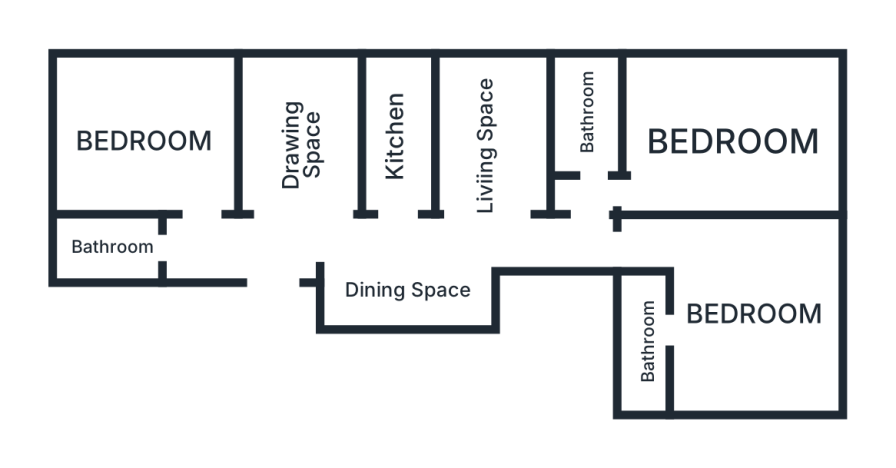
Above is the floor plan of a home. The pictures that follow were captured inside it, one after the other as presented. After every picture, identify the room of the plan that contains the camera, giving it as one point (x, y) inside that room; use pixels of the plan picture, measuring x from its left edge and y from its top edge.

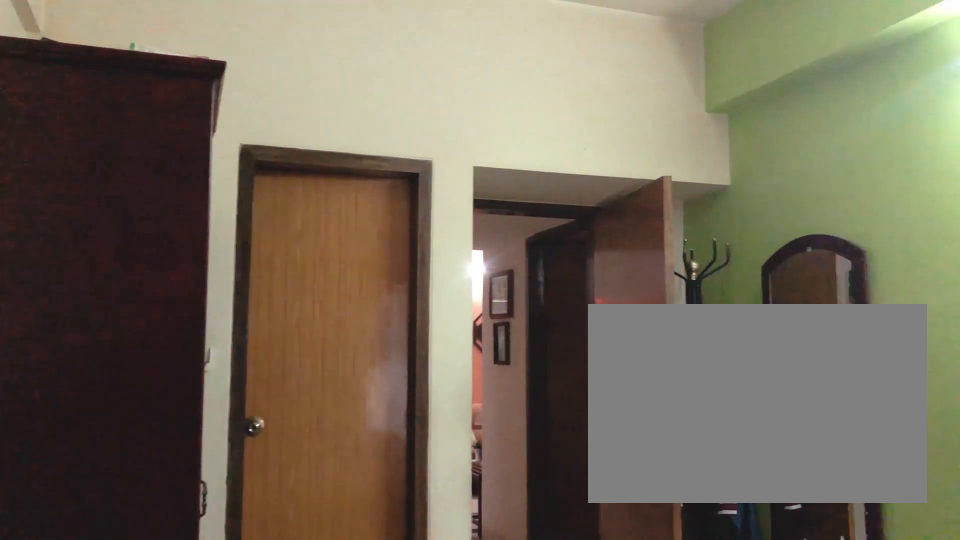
(750, 273)
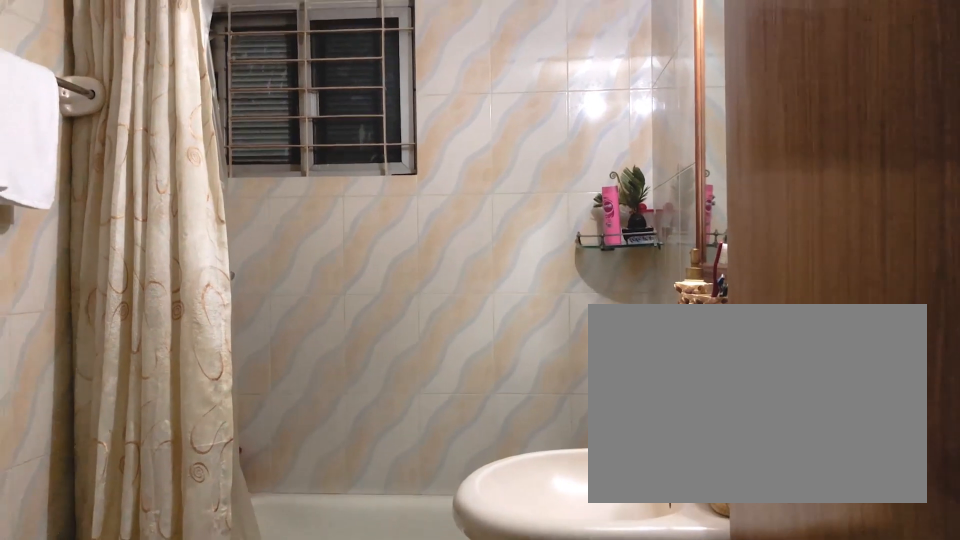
(661, 322)
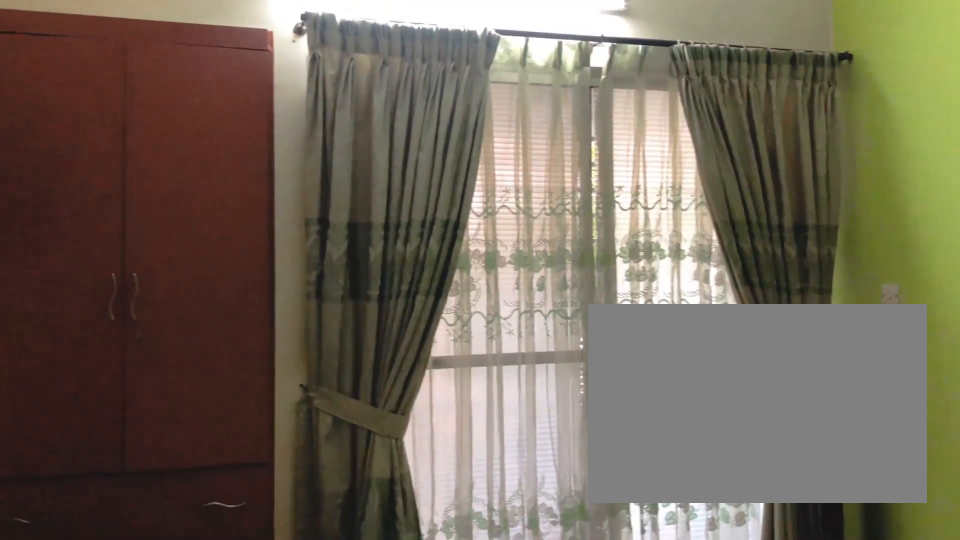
(722, 165)
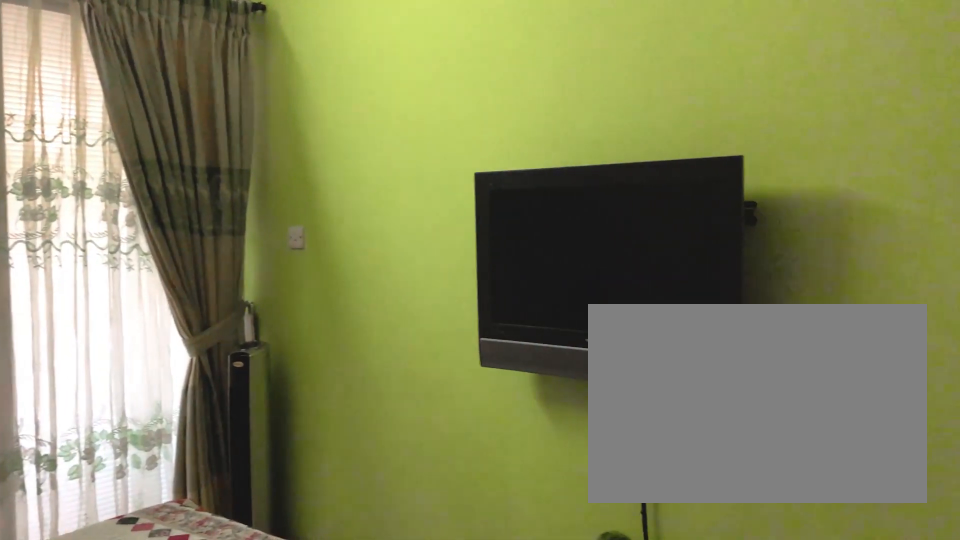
(722, 165)
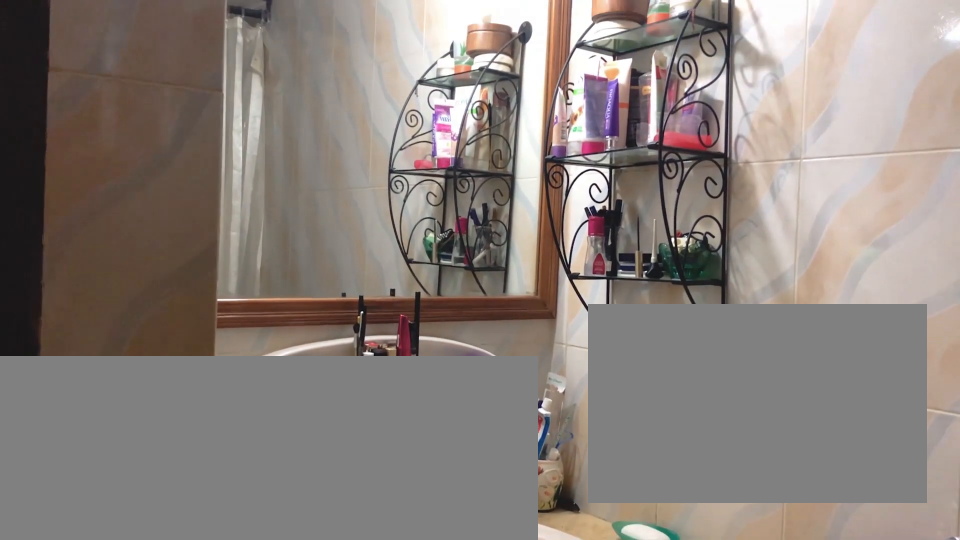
(604, 156)
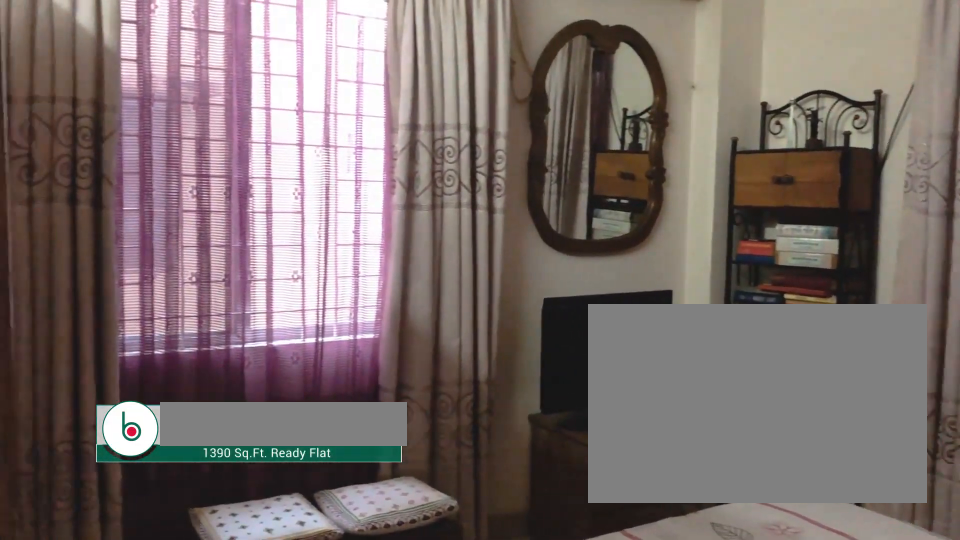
(139, 82)
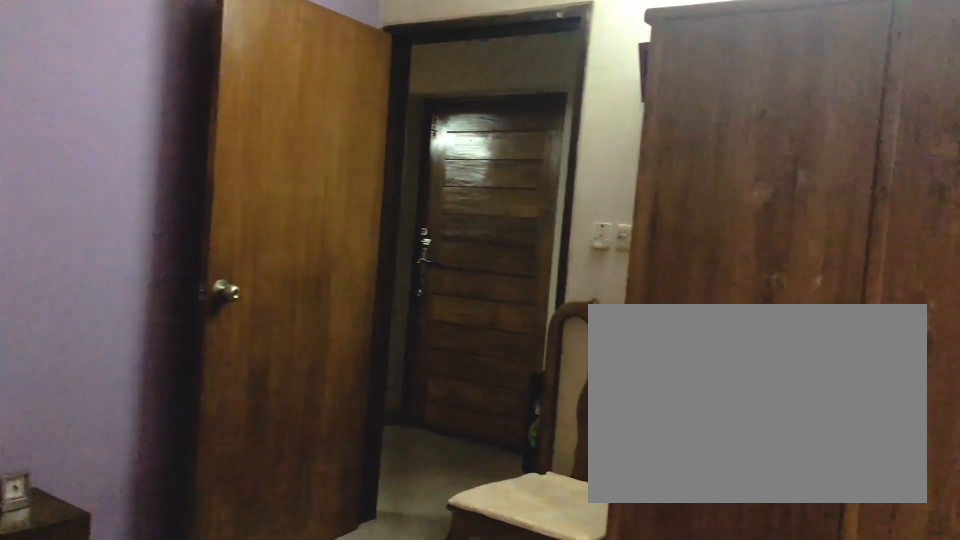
(139, 82)
